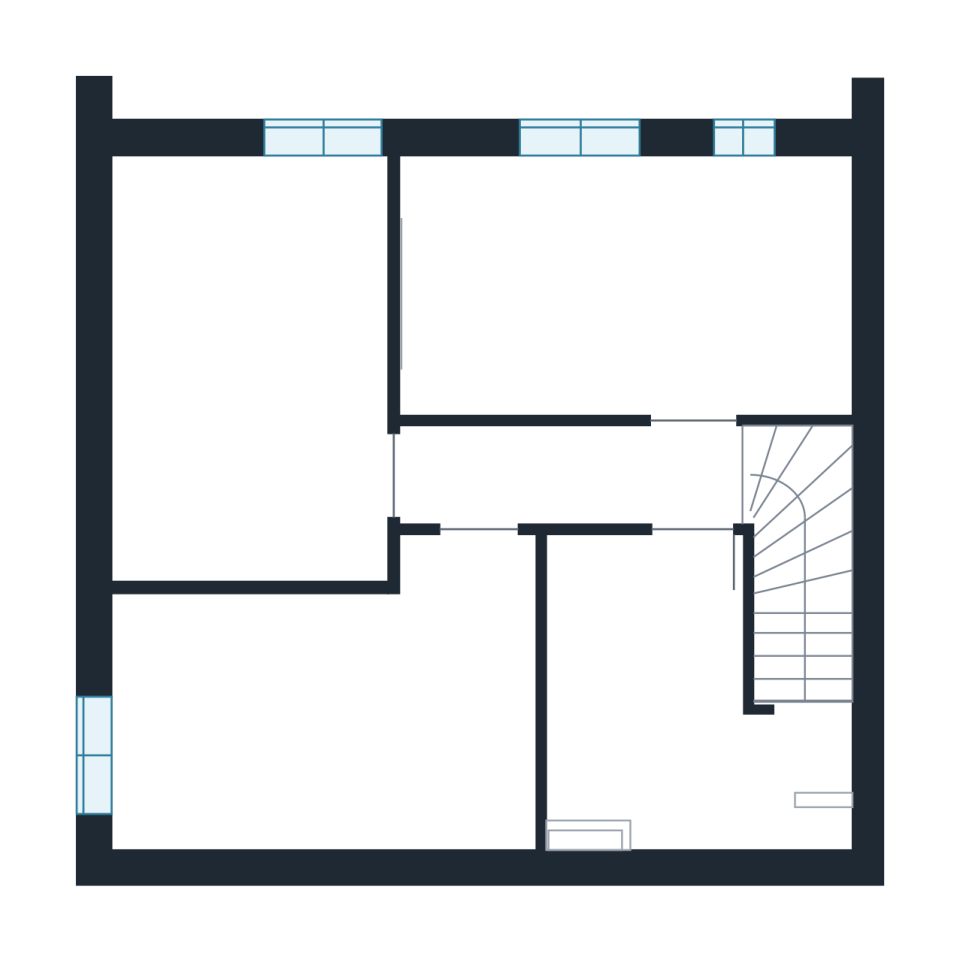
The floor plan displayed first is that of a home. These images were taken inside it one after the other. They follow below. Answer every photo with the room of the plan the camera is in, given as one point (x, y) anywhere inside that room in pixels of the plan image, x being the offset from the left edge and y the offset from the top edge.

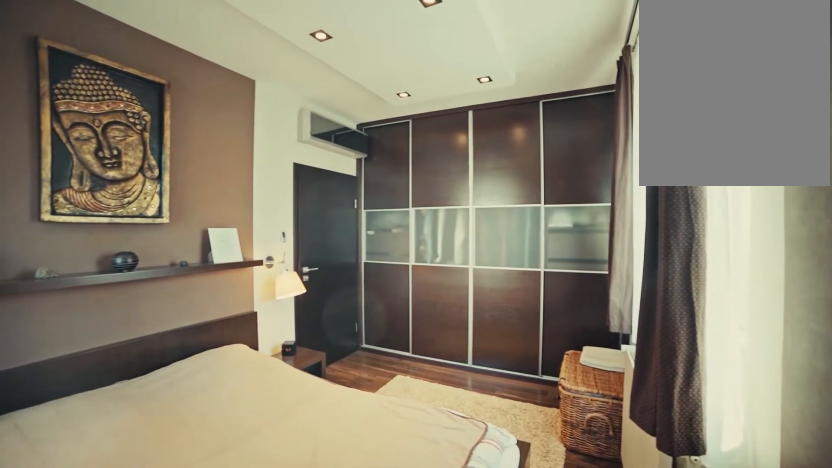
(162, 218)
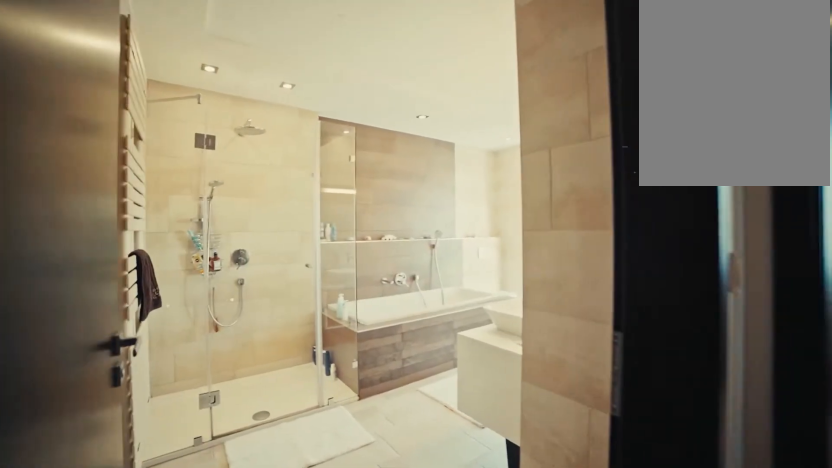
(474, 524)
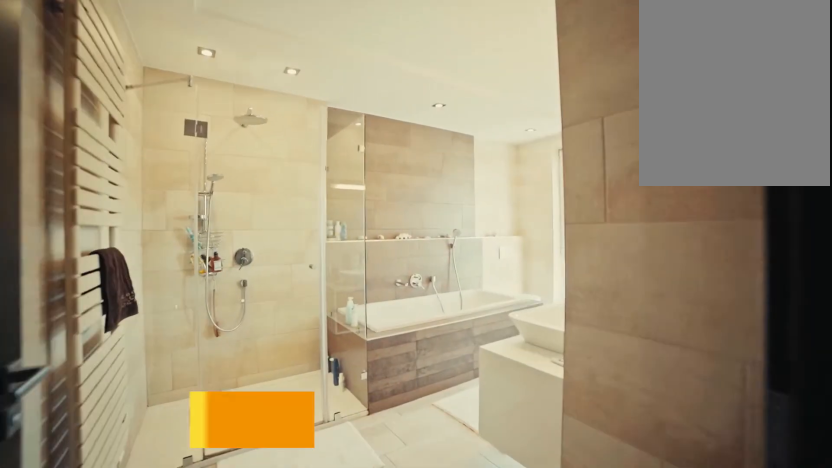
(463, 538)
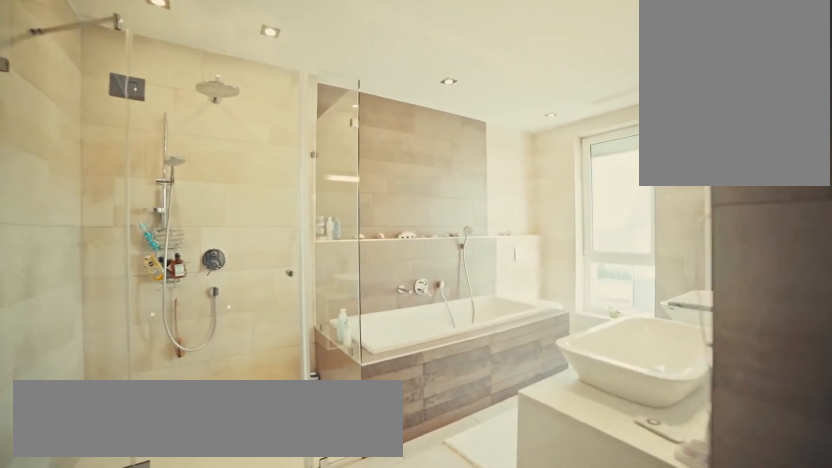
(433, 576)
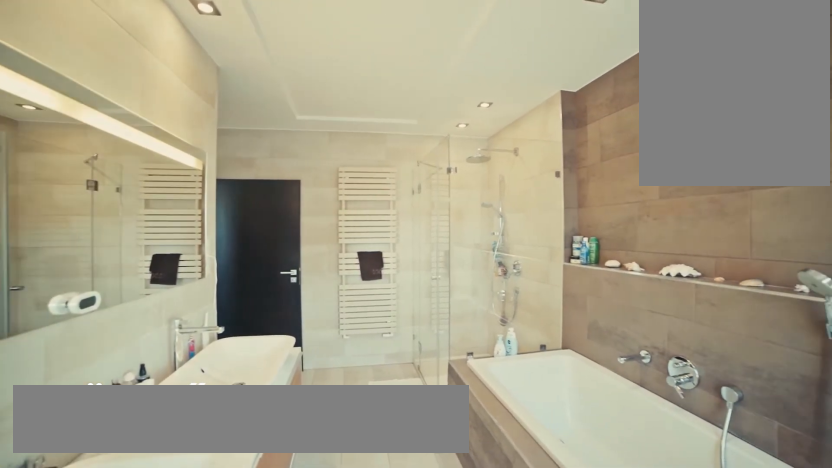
(168, 792)
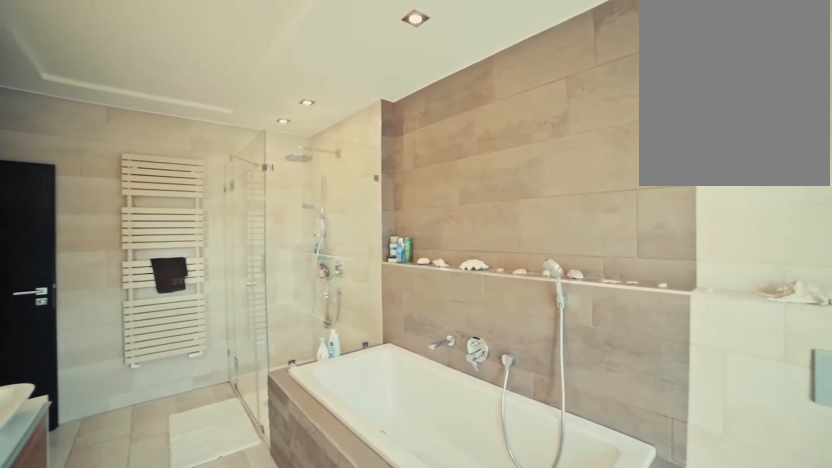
(168, 792)
